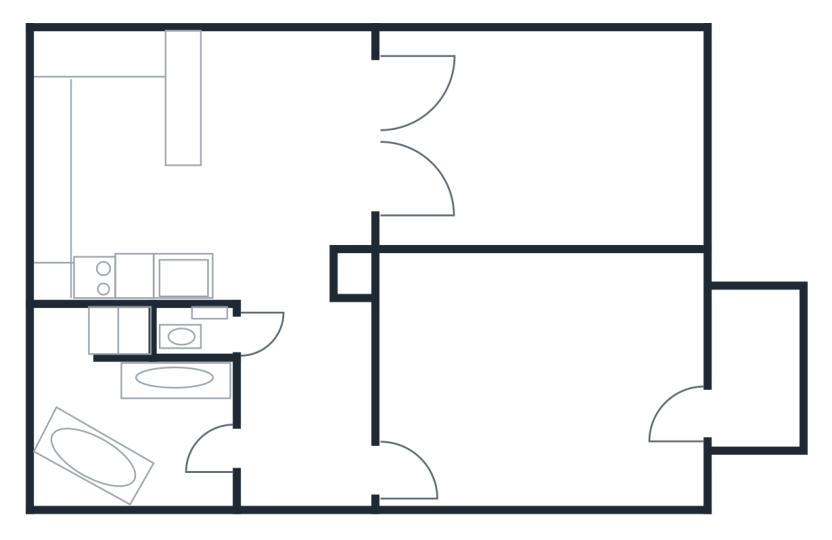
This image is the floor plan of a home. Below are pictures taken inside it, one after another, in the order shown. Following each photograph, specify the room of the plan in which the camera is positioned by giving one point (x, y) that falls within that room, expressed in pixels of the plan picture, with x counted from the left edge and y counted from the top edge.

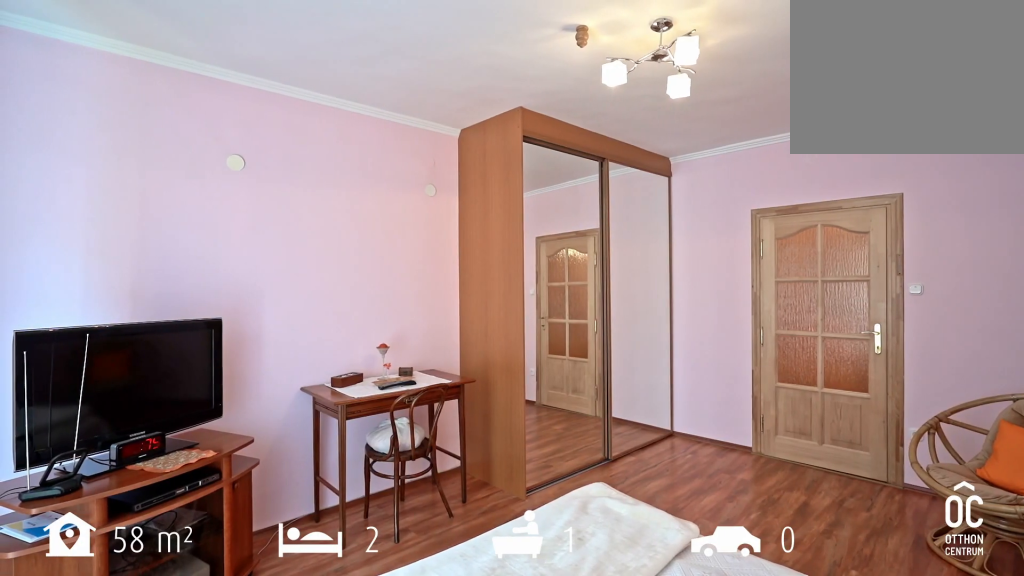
(562, 404)
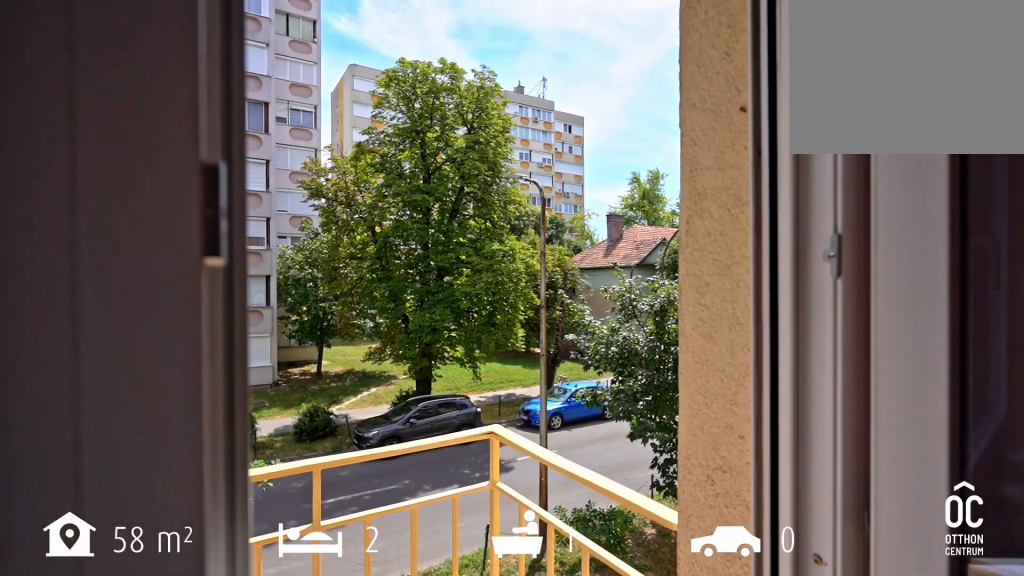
(757, 378)
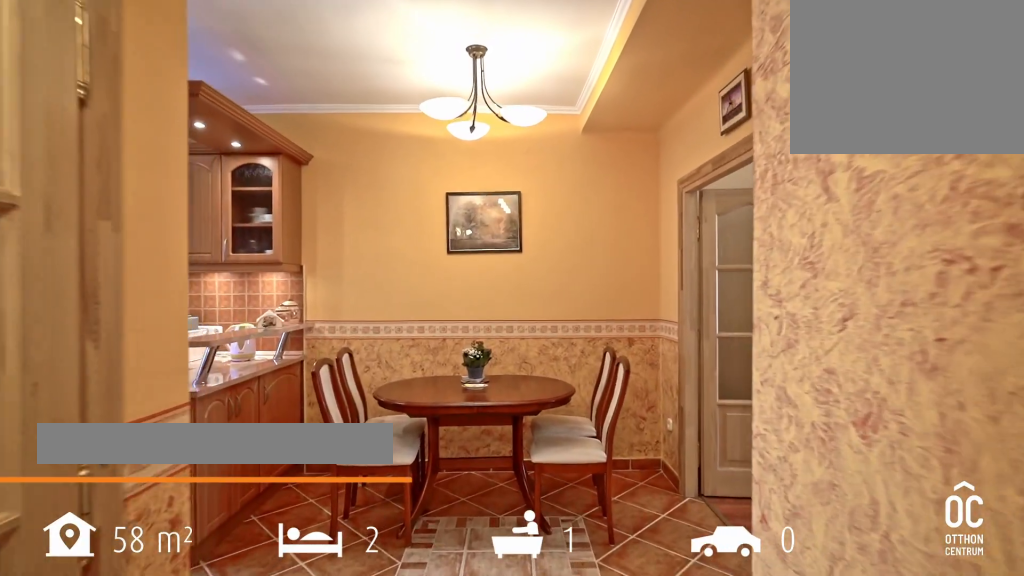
(276, 197)
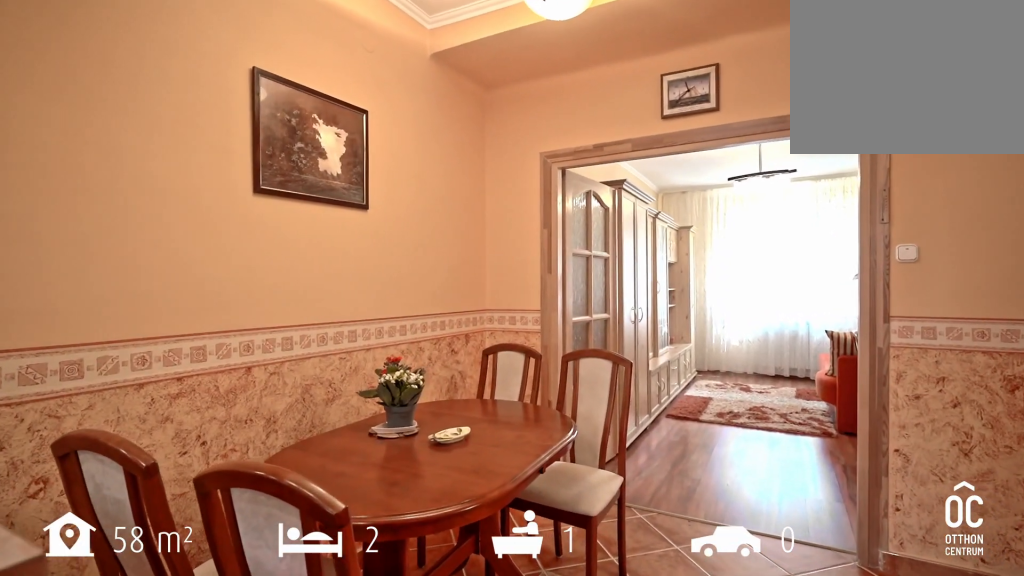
(276, 197)
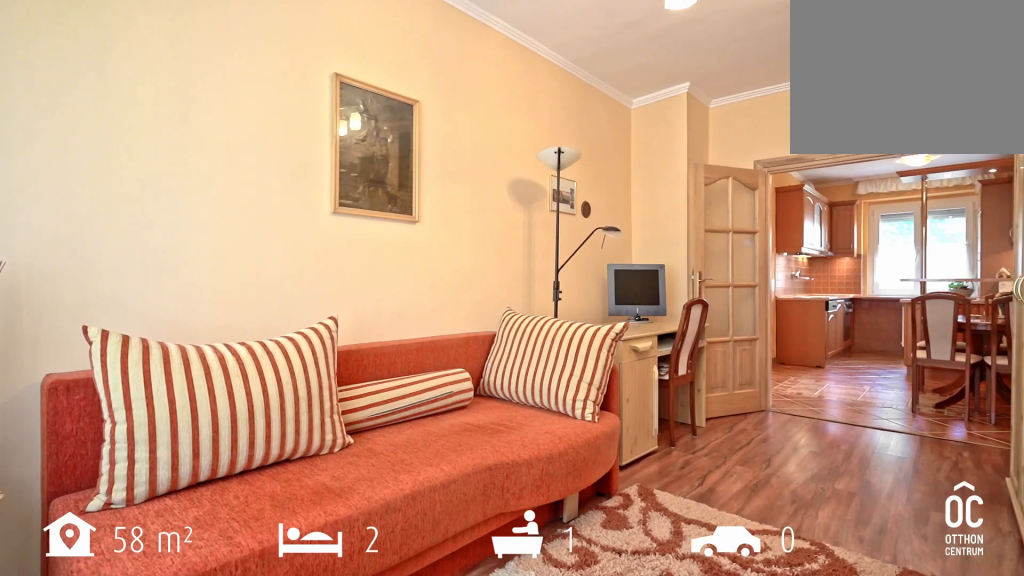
(562, 128)
